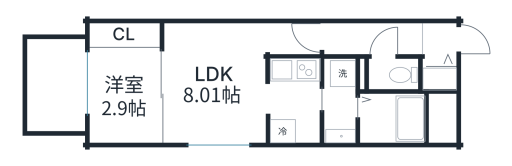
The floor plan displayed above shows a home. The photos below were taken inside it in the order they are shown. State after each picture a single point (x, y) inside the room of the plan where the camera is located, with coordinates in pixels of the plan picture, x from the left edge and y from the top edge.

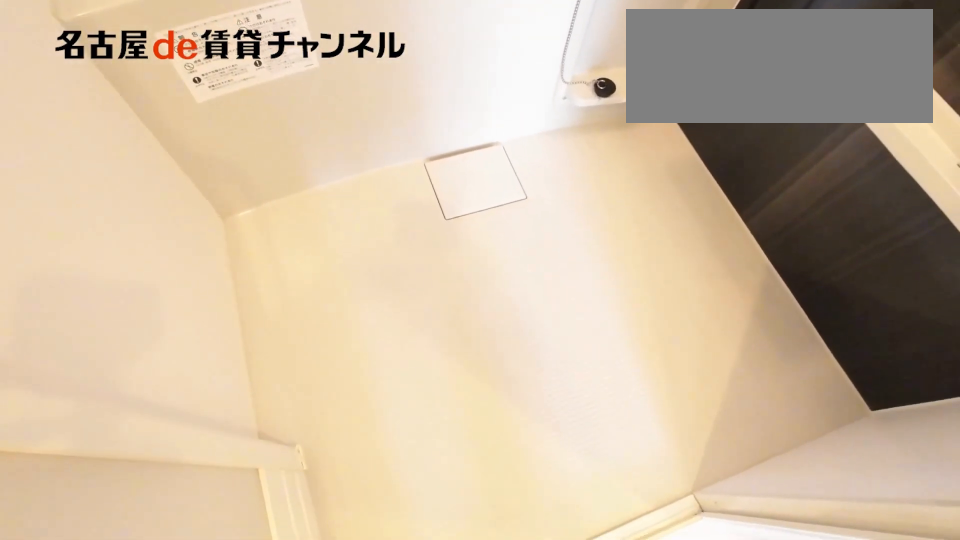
(393, 121)
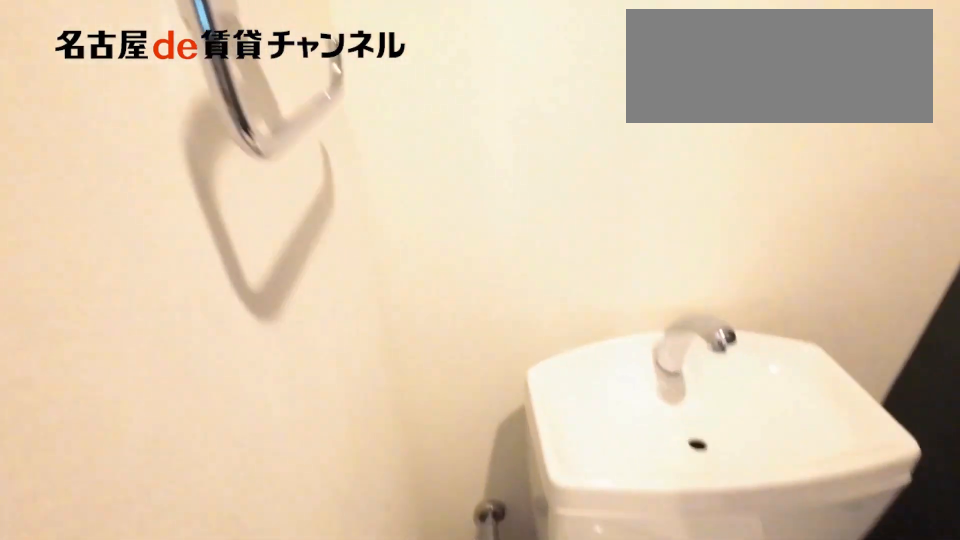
(390, 77)
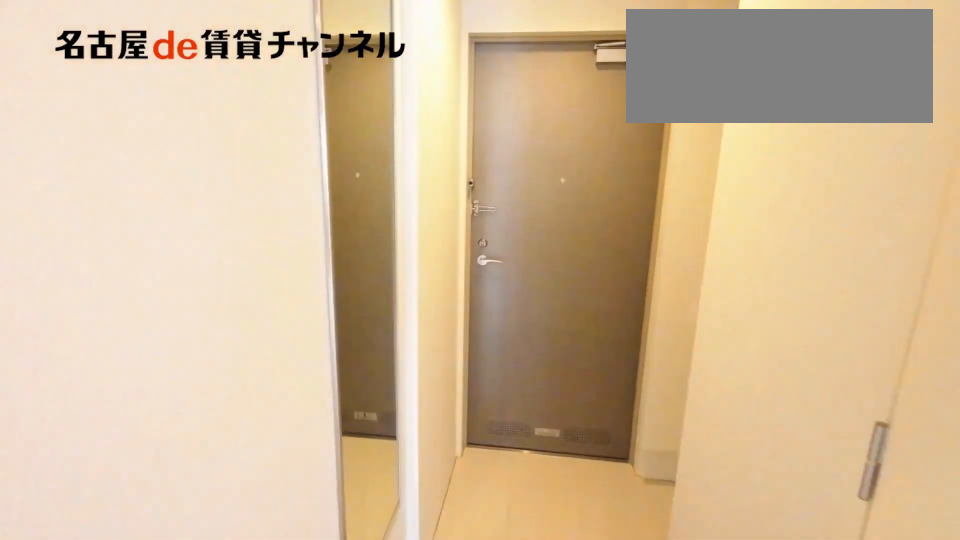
(441, 56)
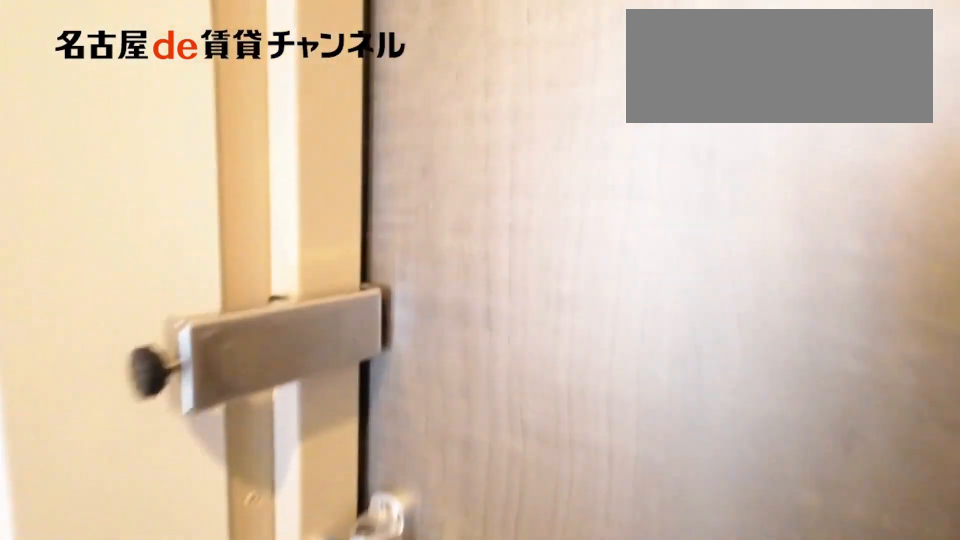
(441, 56)
